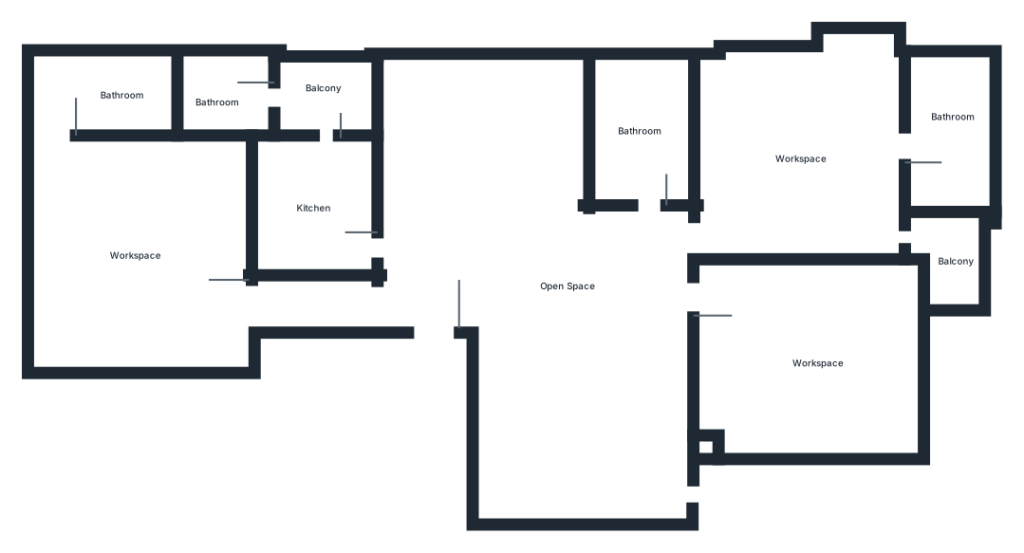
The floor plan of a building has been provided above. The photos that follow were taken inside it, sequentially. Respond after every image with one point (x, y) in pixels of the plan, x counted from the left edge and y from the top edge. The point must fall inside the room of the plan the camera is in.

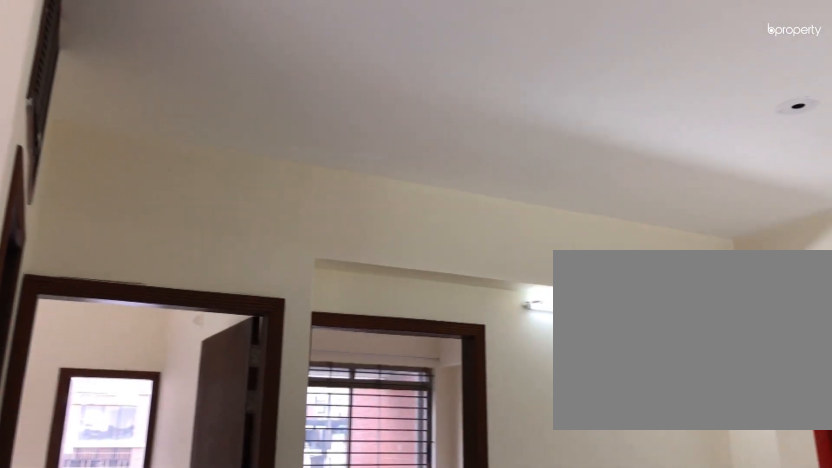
(608, 363)
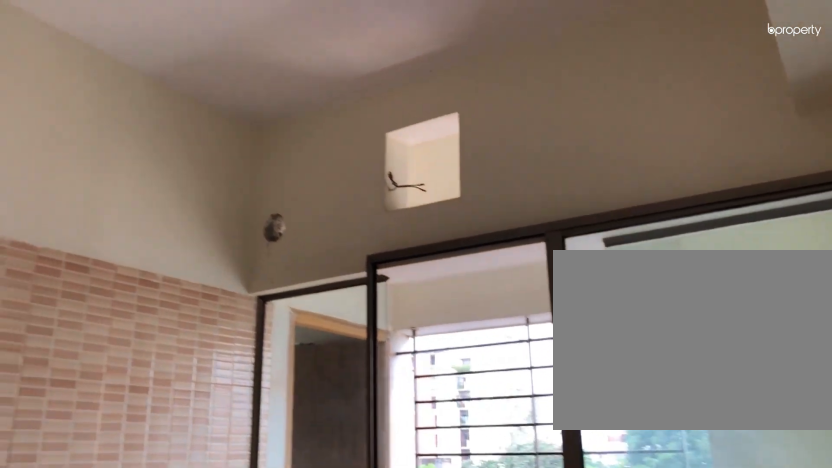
(324, 209)
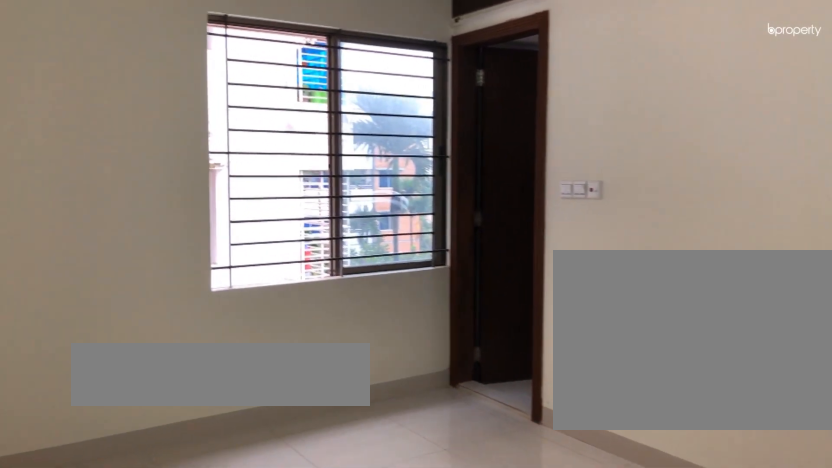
(140, 253)
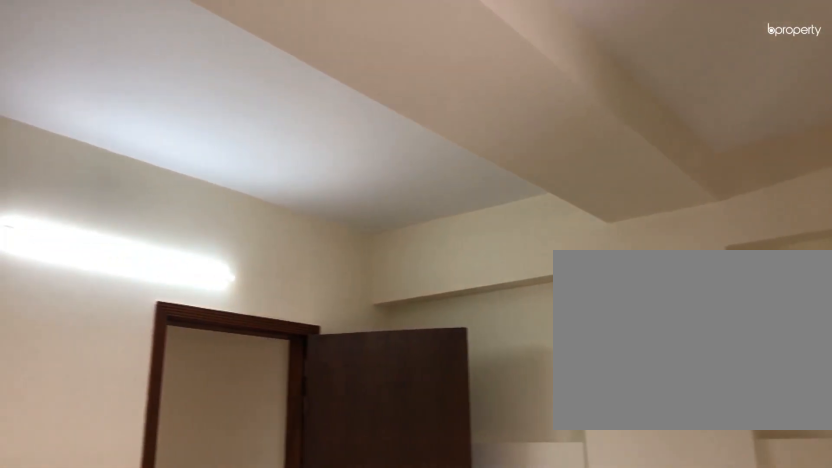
(140, 253)
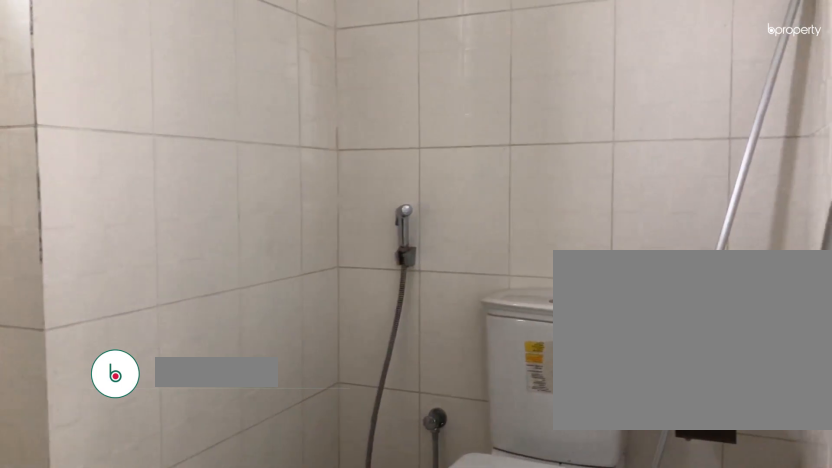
(105, 92)
